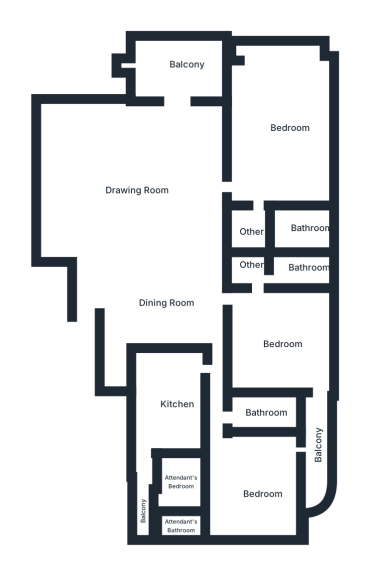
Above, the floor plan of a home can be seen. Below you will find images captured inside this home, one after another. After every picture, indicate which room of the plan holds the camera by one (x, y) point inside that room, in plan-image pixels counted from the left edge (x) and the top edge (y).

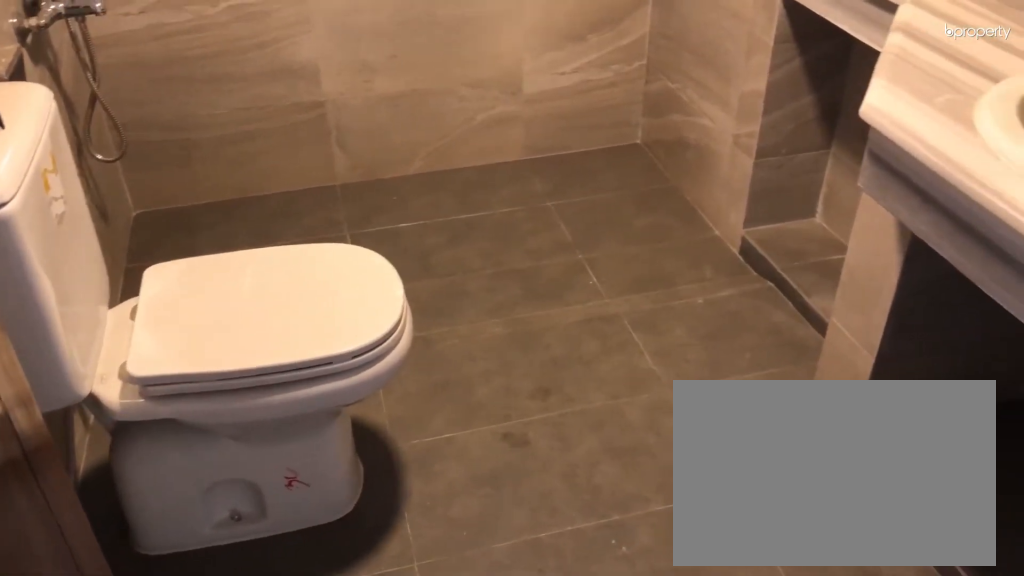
(282, 228)
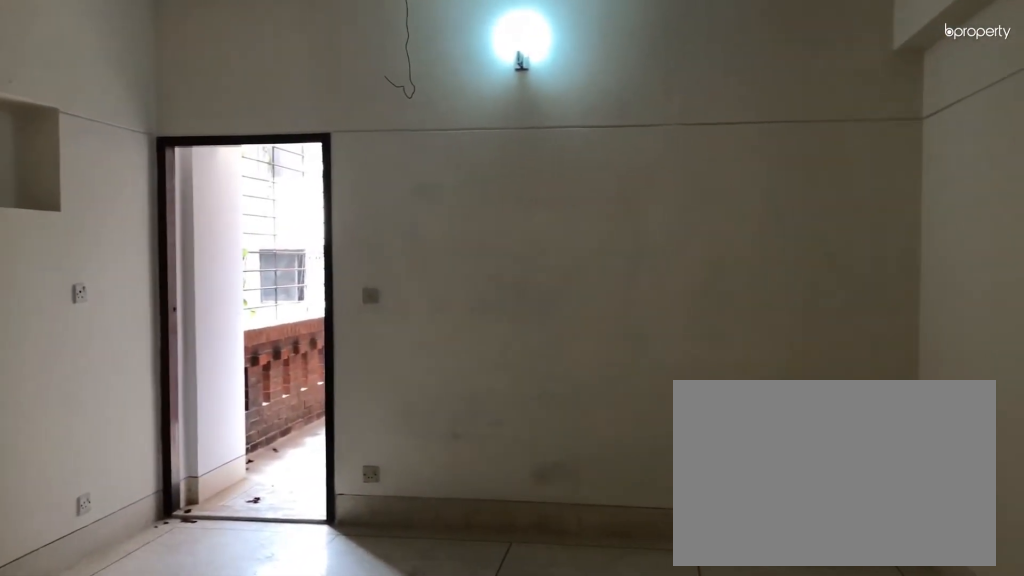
(284, 342)
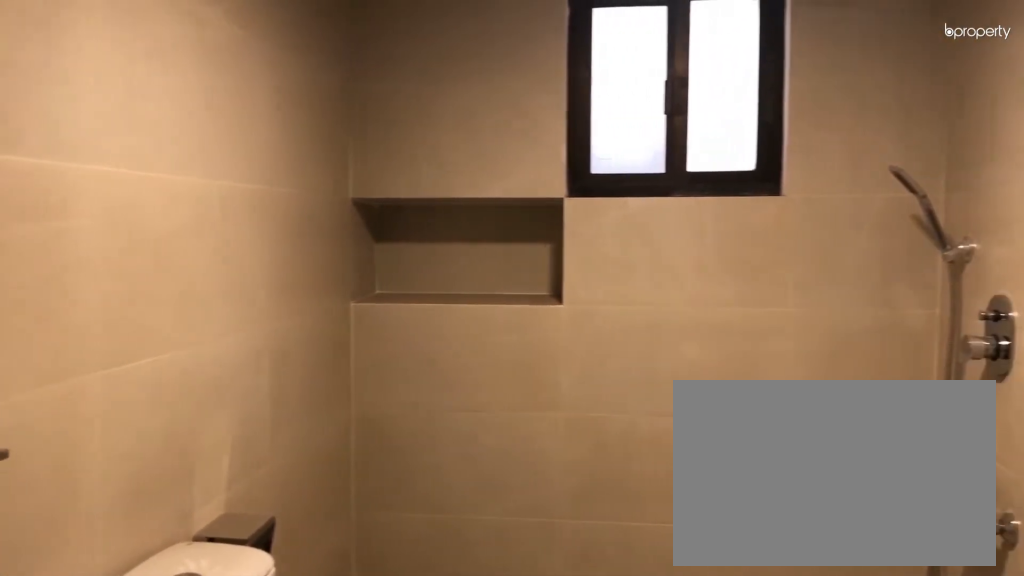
(302, 268)
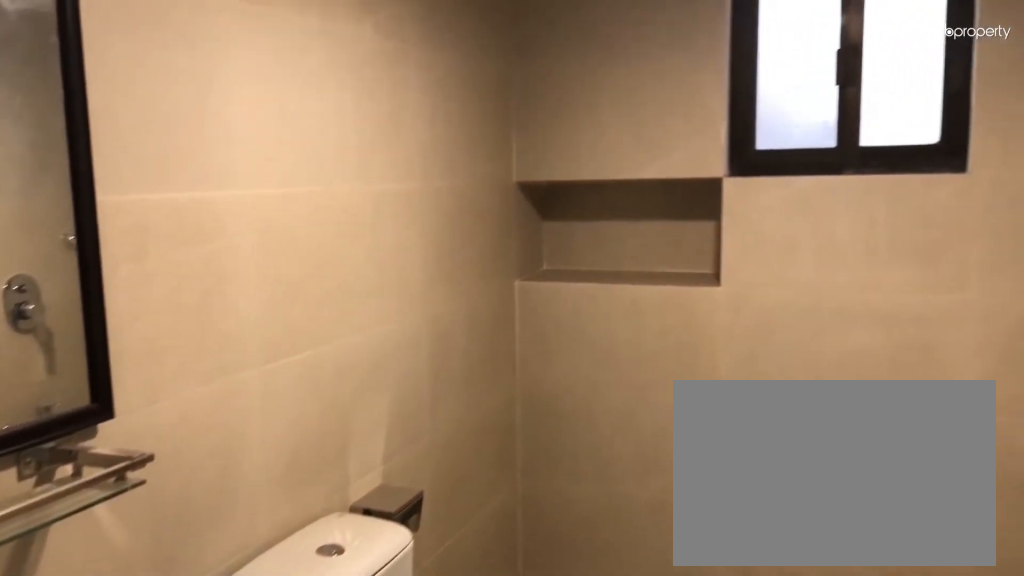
(302, 268)
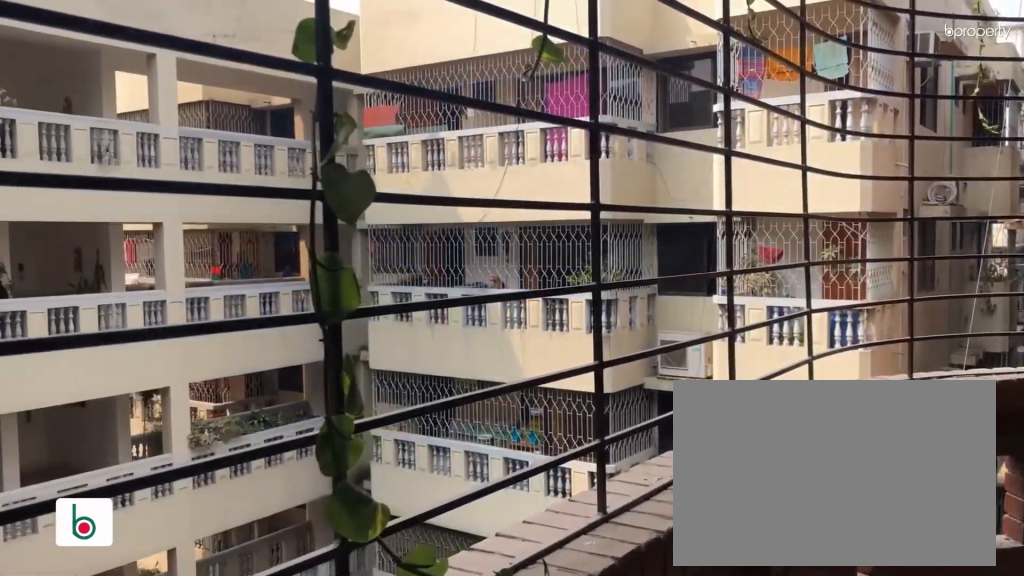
(314, 441)
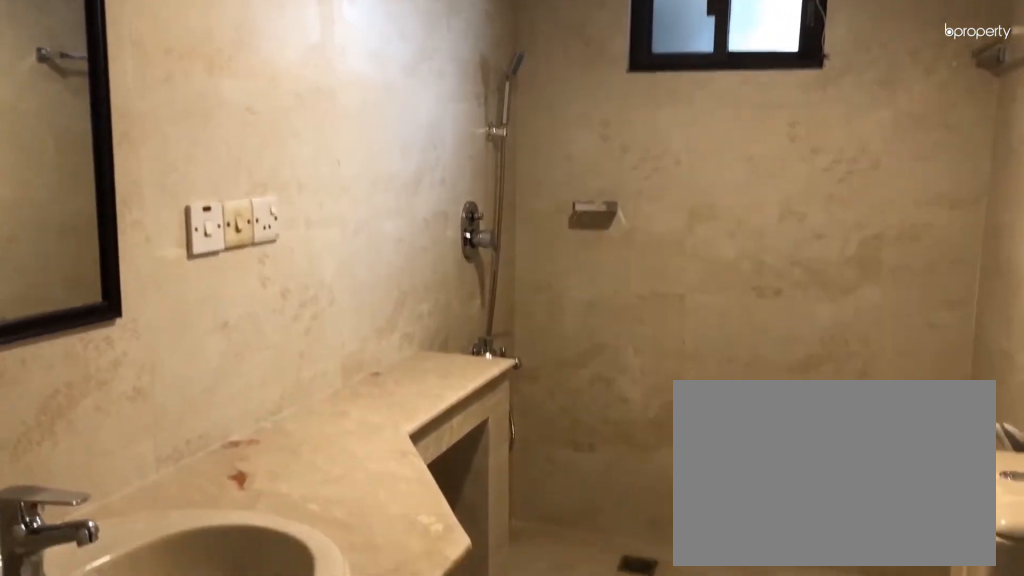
(261, 412)
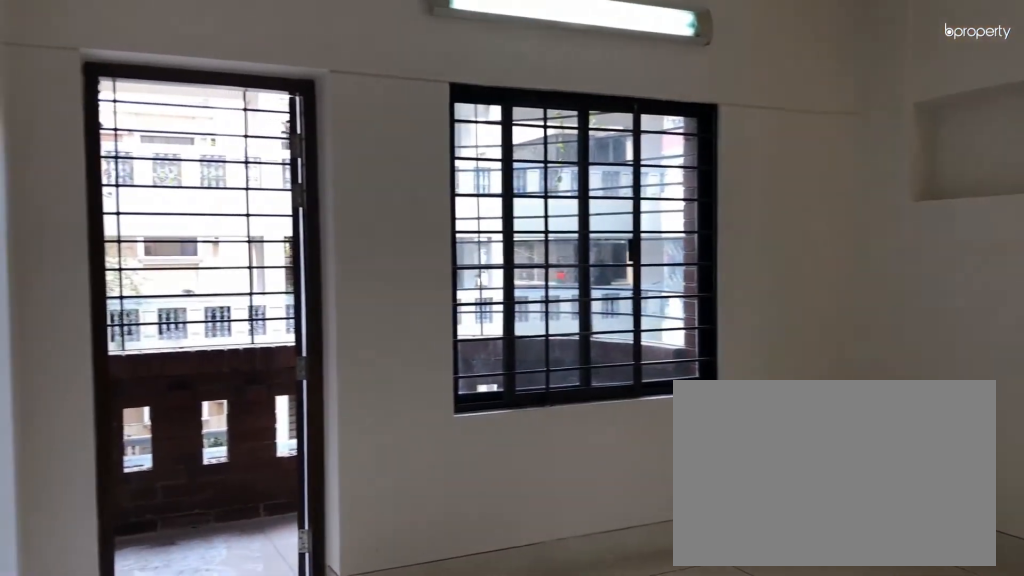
(254, 483)
